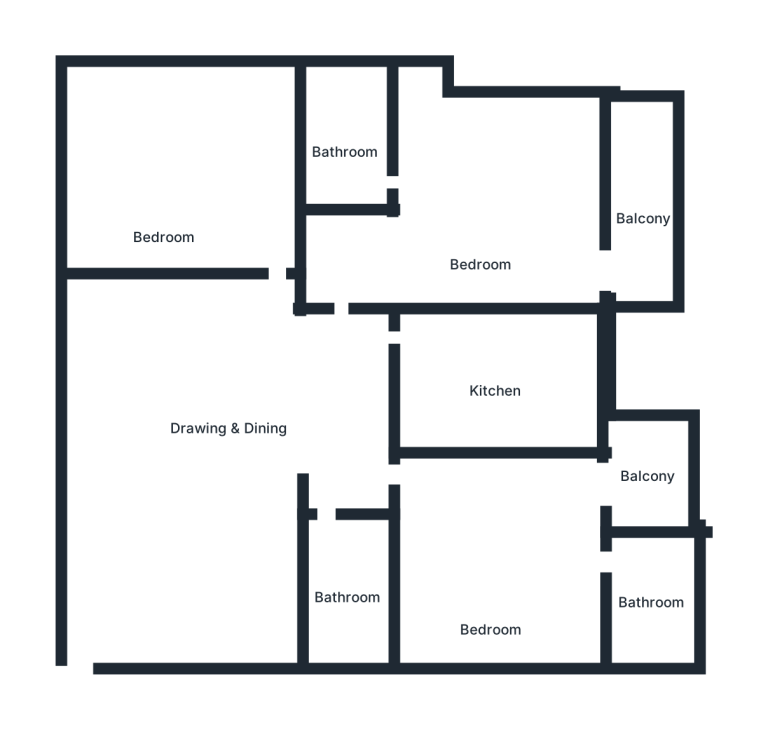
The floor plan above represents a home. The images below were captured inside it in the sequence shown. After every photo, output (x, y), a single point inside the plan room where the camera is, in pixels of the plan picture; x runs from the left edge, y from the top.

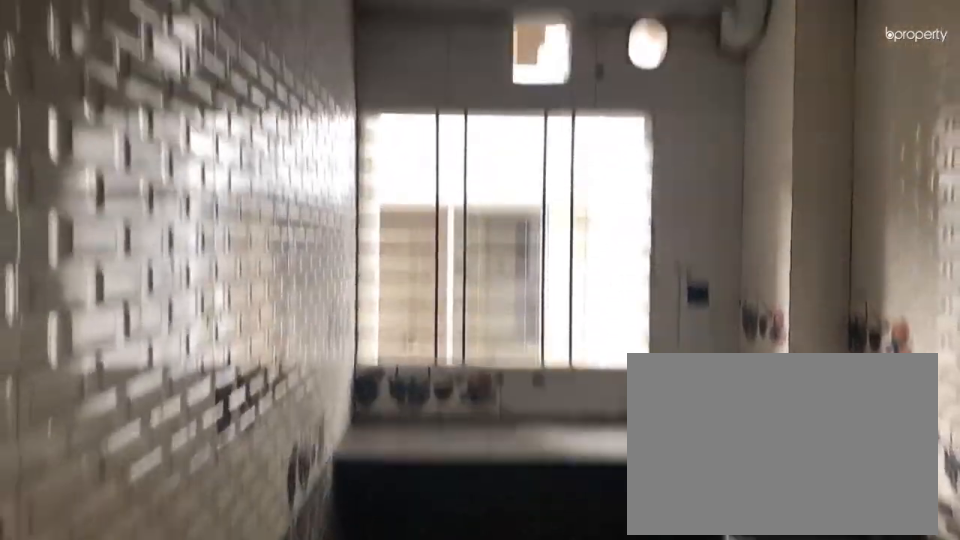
(498, 370)
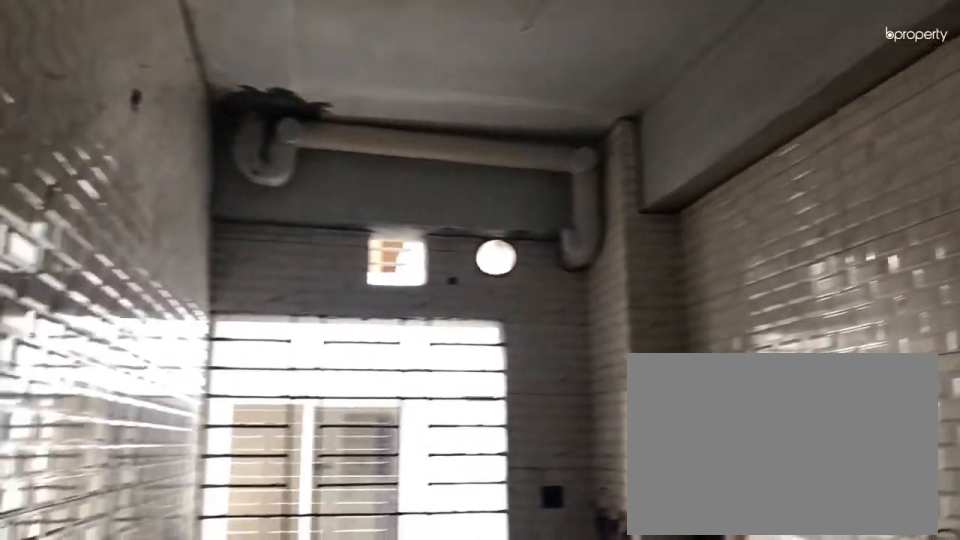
(498, 370)
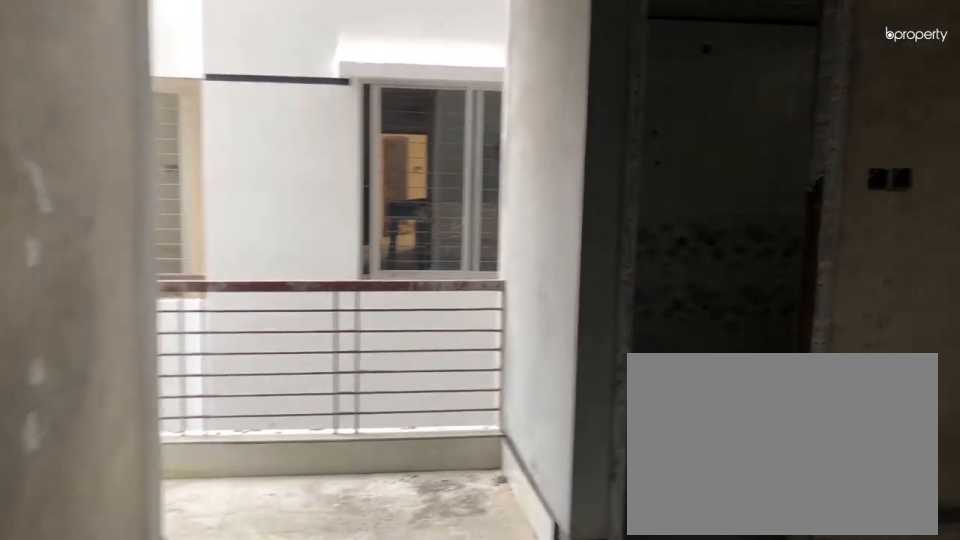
(497, 574)
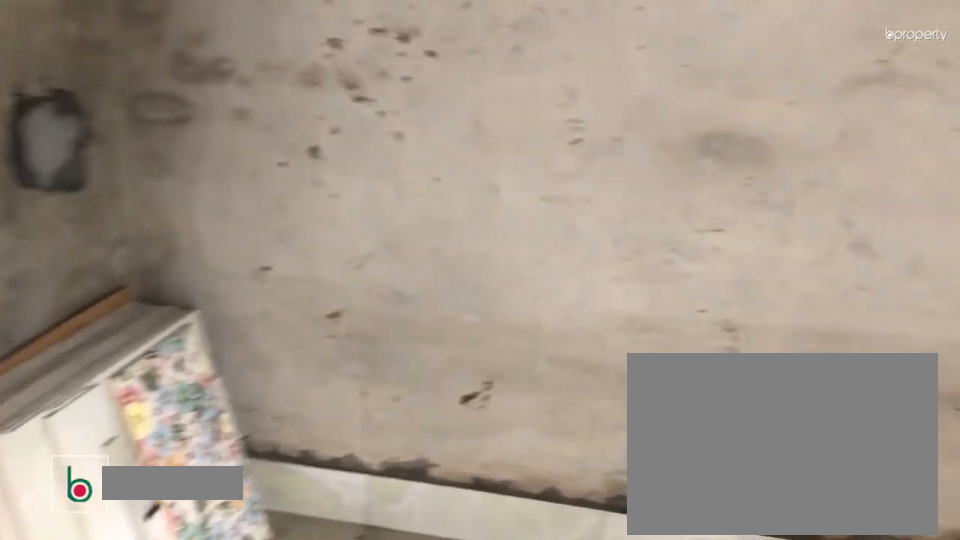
(497, 574)
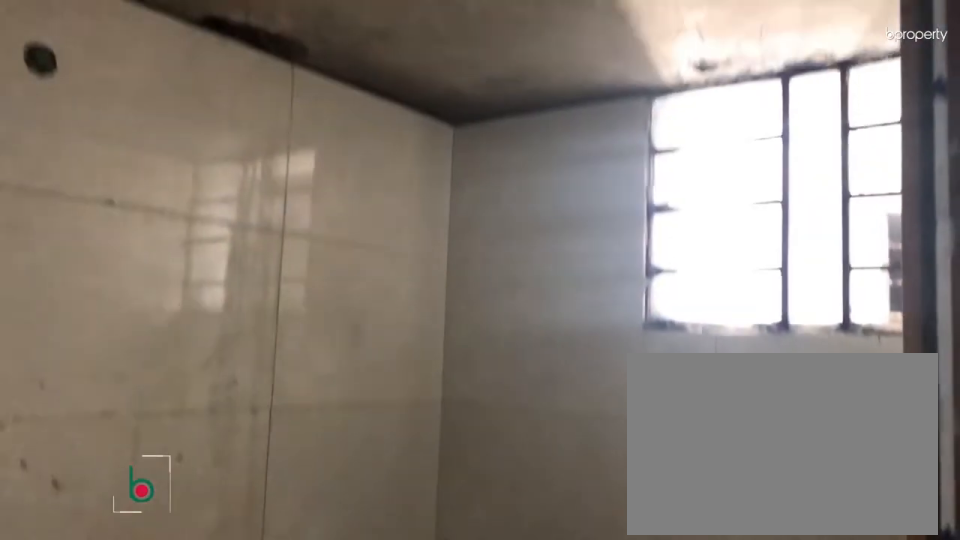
(648, 602)
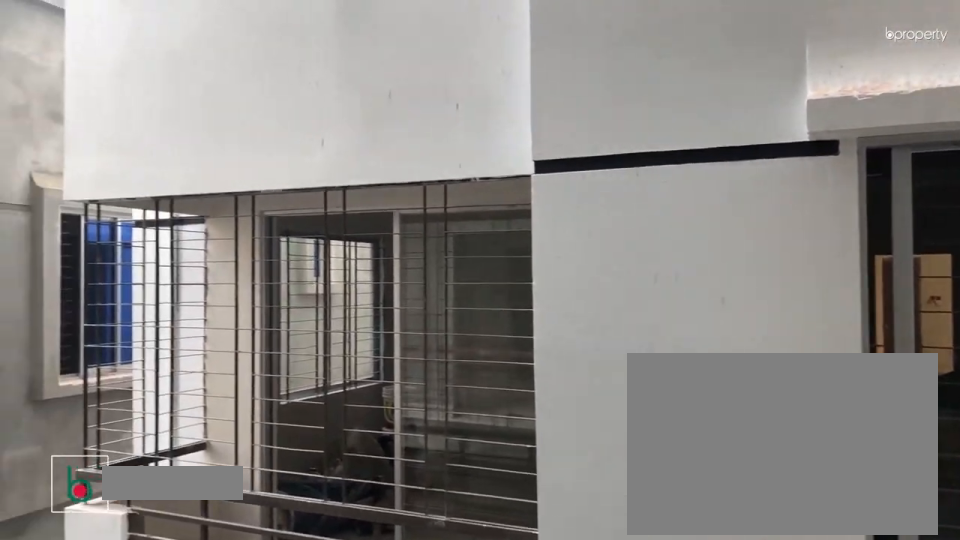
(644, 475)
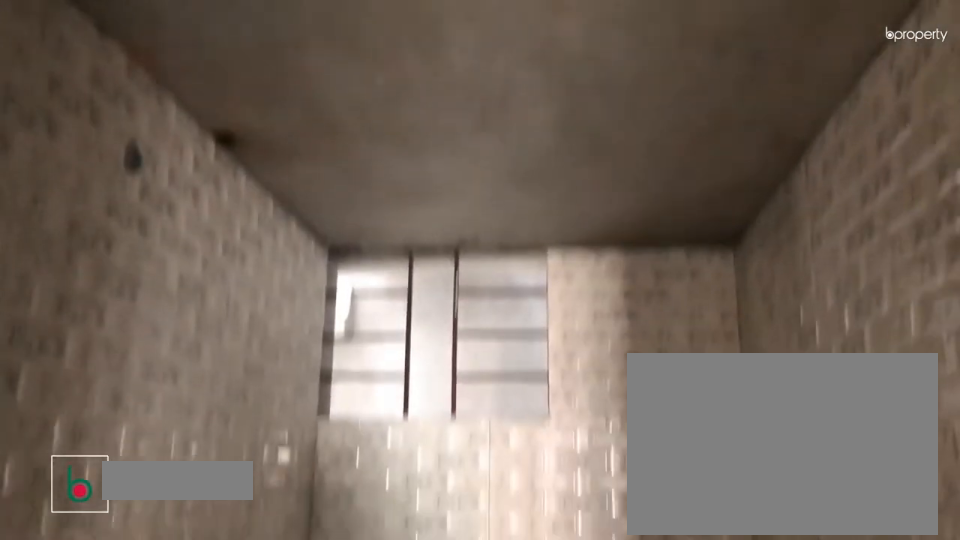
(357, 588)
